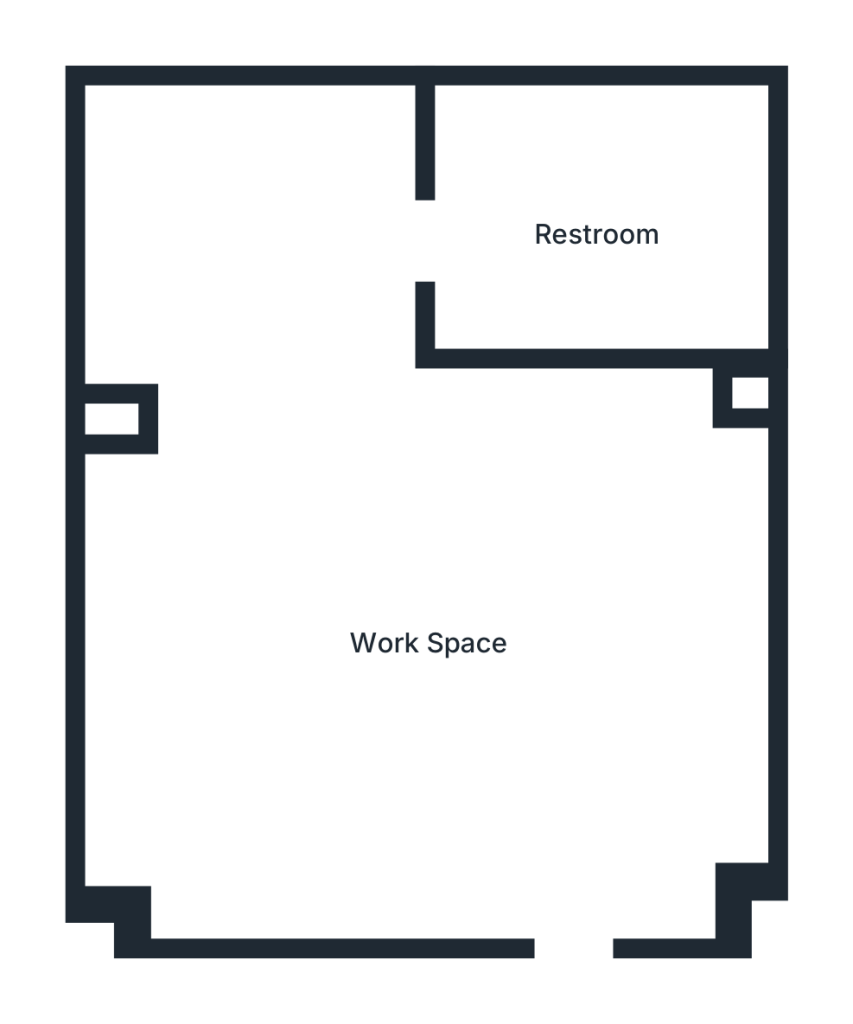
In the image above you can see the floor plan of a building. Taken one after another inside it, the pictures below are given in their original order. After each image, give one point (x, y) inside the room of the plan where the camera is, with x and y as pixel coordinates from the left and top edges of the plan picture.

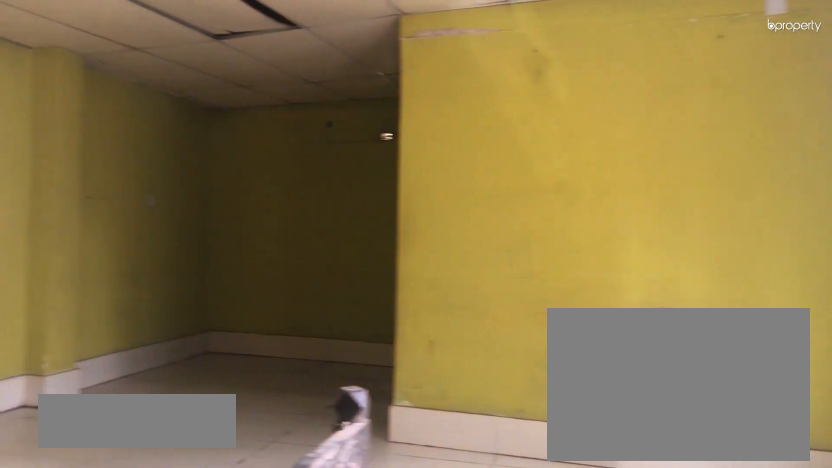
(419, 625)
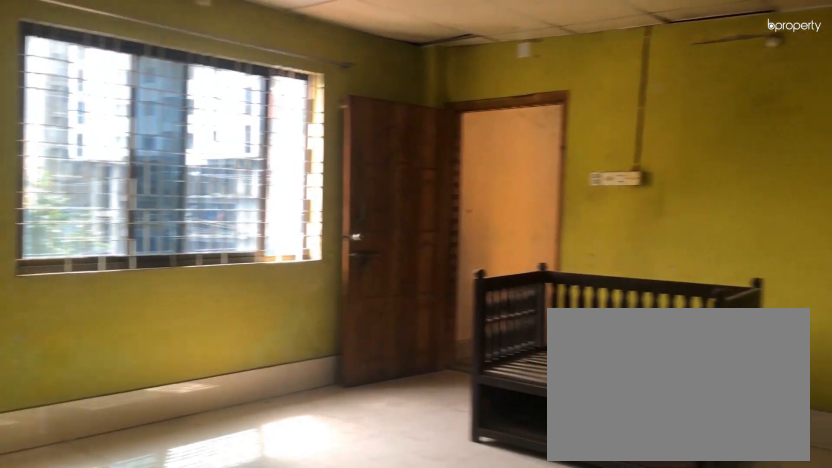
(419, 625)
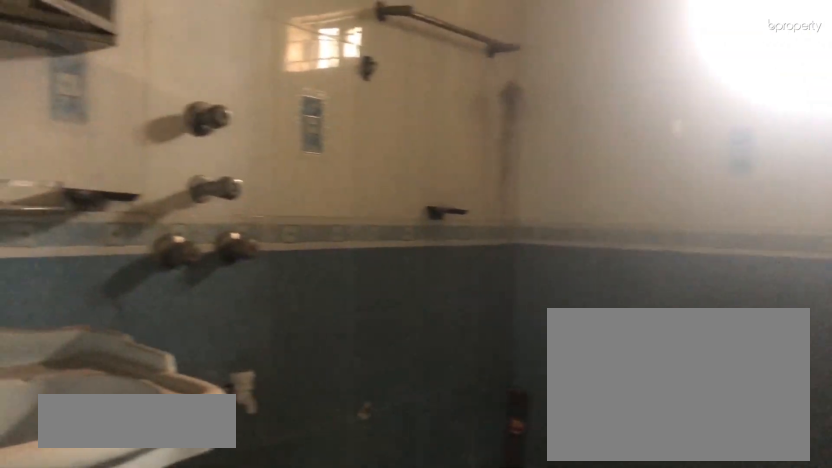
(613, 237)
